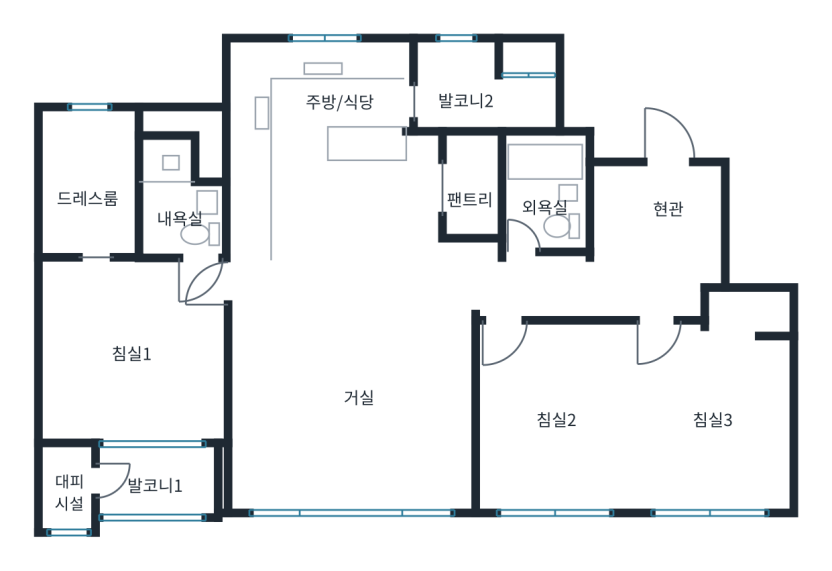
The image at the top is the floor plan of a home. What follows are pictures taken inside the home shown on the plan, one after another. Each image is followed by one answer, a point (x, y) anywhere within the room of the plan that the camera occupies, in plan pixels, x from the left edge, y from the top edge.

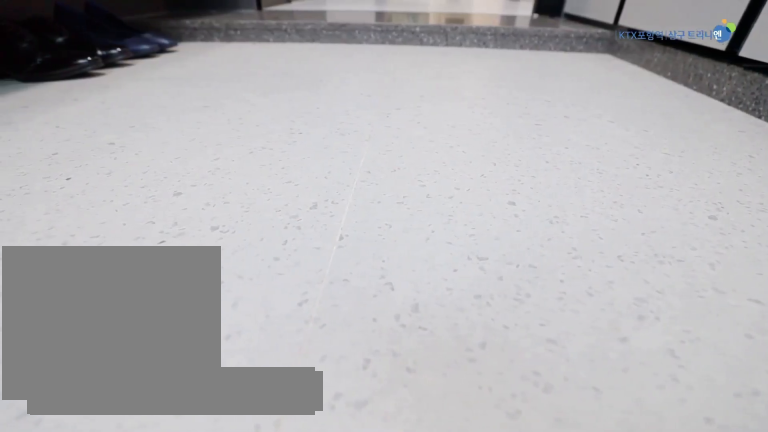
(657, 218)
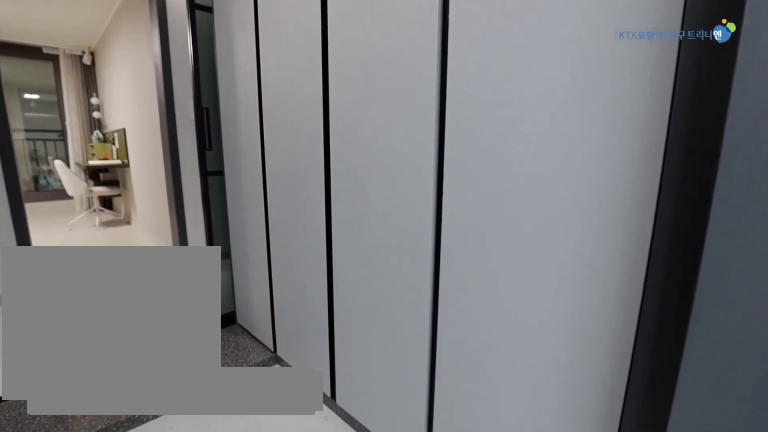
(655, 215)
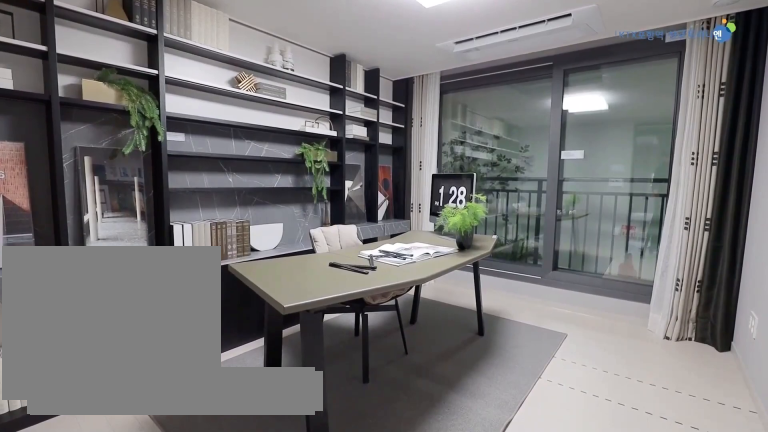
(558, 414)
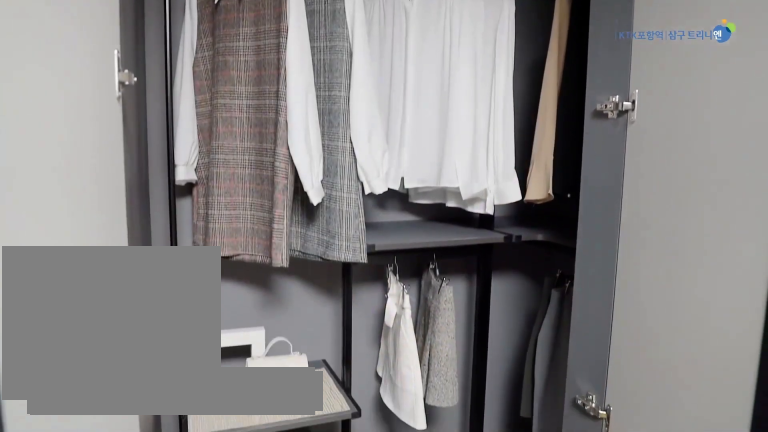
(714, 406)
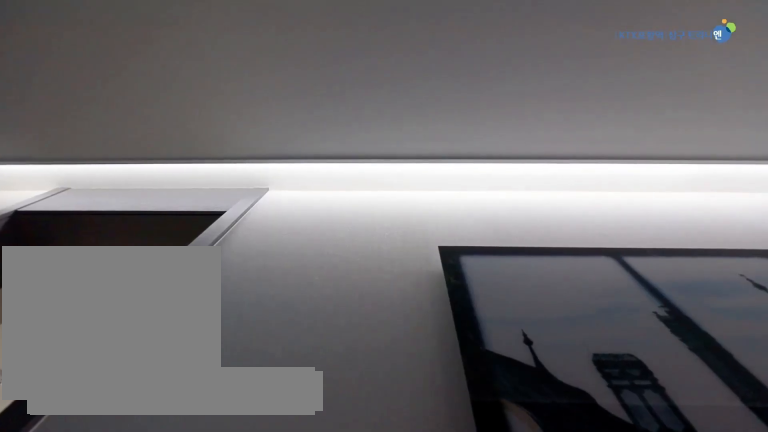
(585, 287)
